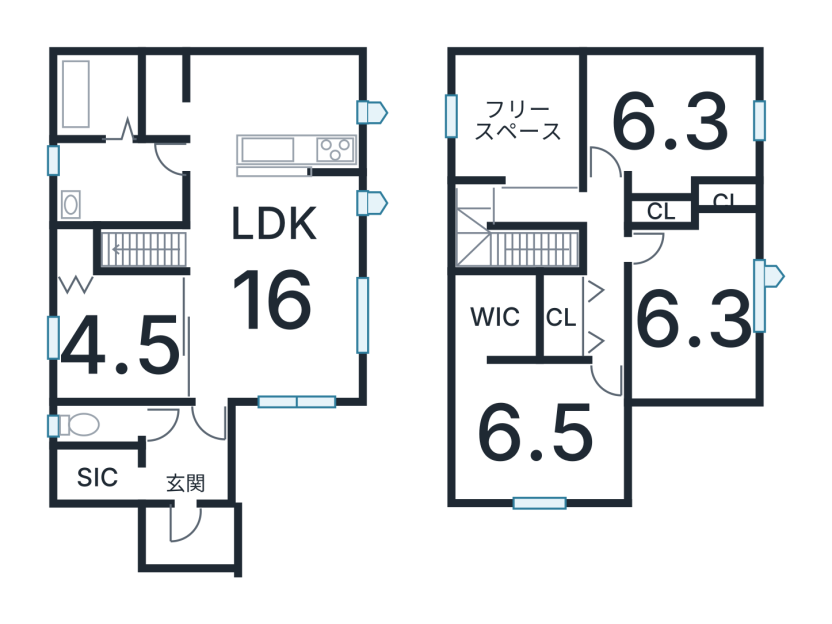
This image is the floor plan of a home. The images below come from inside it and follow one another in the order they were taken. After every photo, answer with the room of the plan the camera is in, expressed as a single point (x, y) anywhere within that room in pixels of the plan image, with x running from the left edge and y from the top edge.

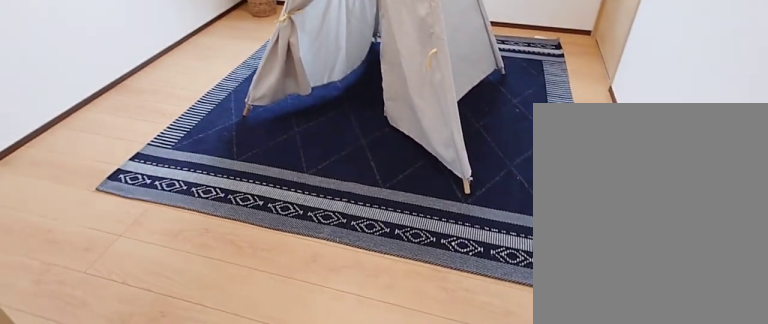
(111, 331)
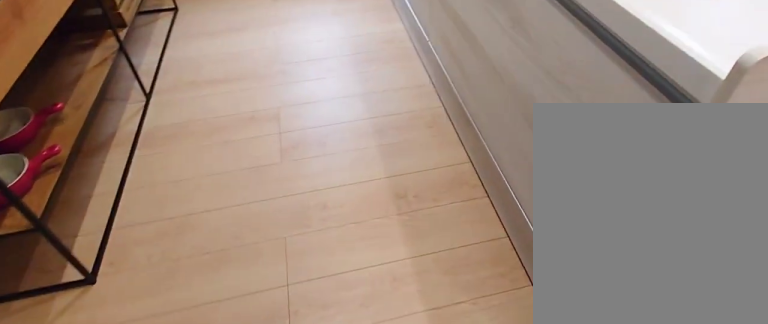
(279, 117)
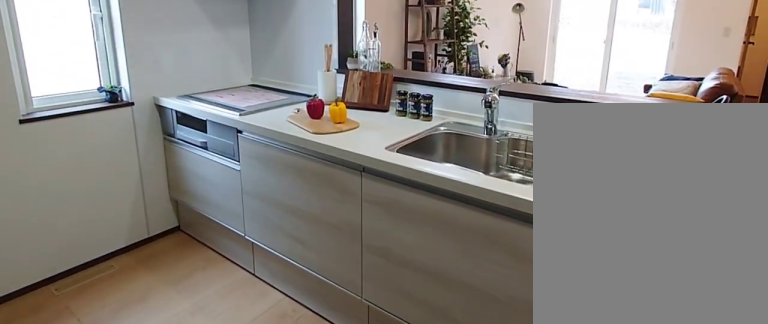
(279, 117)
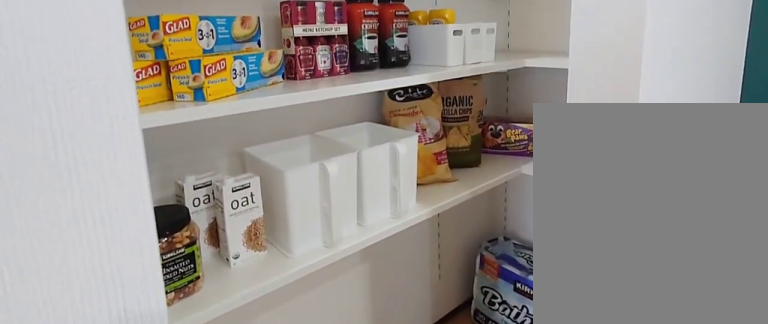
(168, 99)
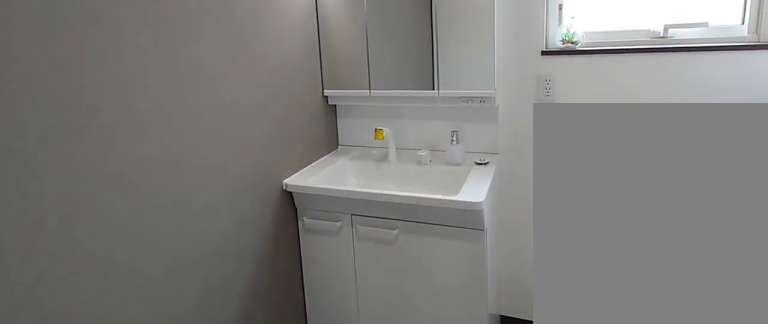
(112, 186)
